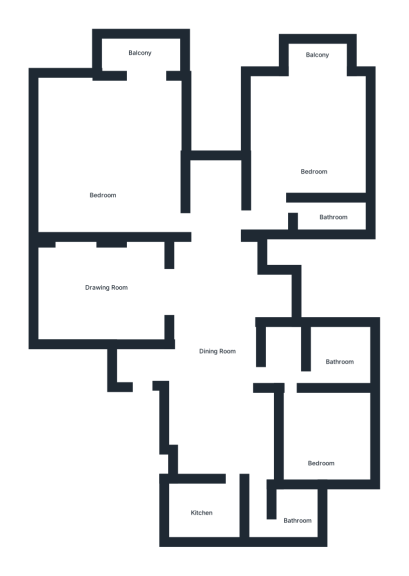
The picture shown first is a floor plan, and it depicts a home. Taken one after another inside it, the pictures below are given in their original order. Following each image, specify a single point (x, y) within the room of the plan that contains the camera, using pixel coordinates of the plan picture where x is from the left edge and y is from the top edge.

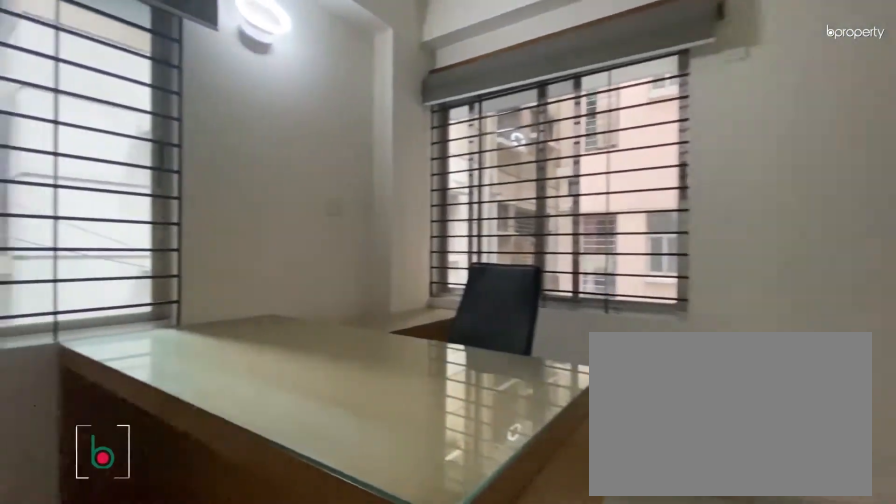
(322, 446)
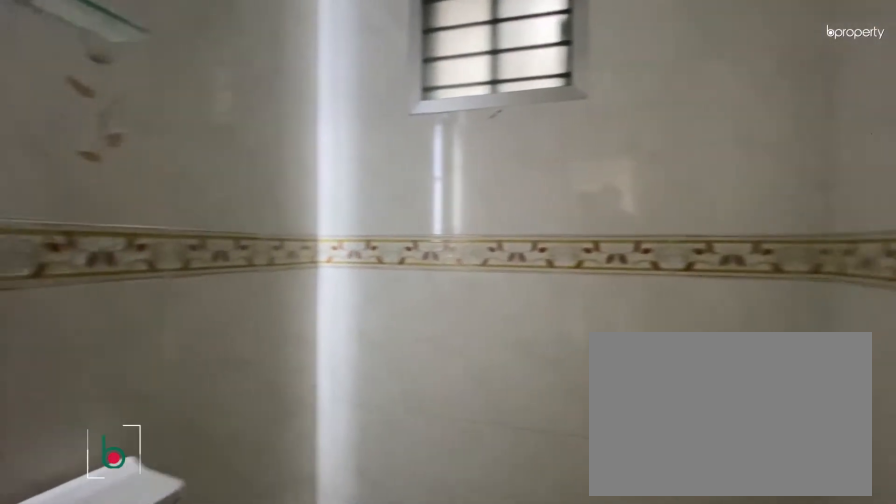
(333, 360)
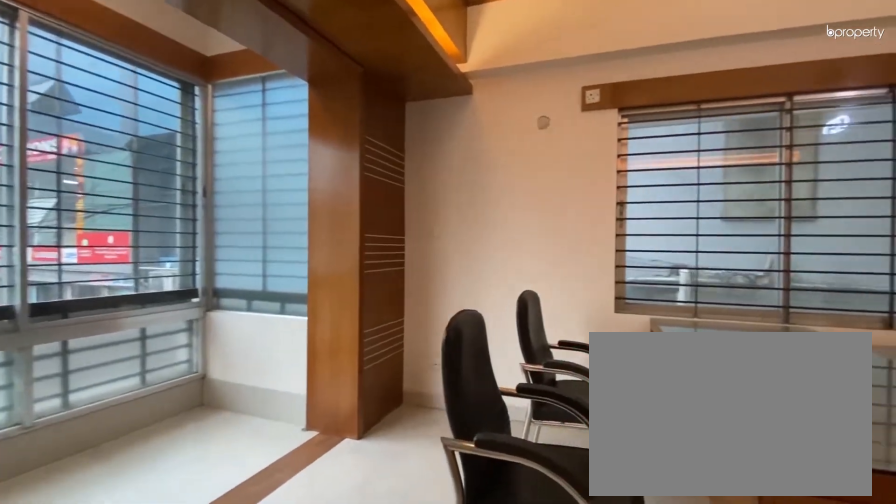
(310, 144)
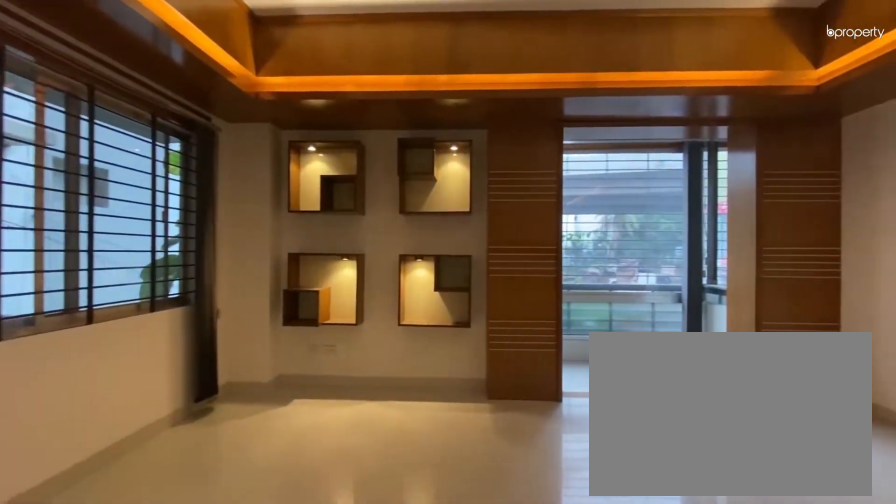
(106, 167)
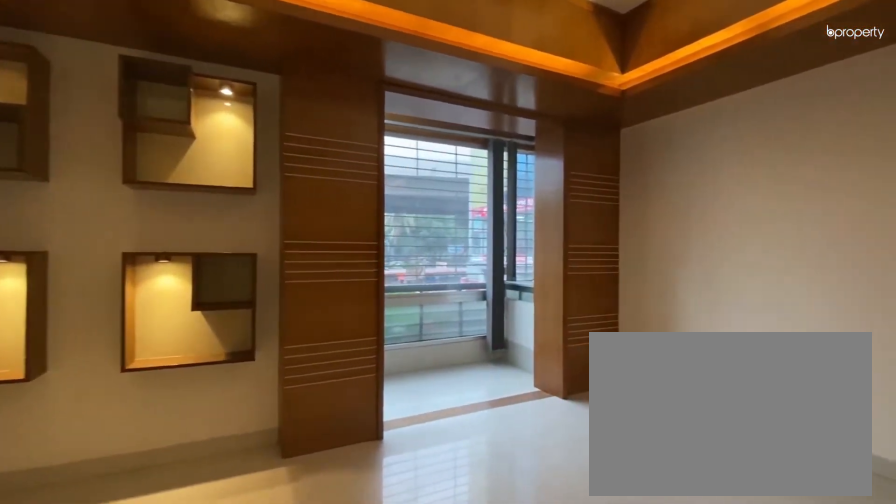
(106, 167)
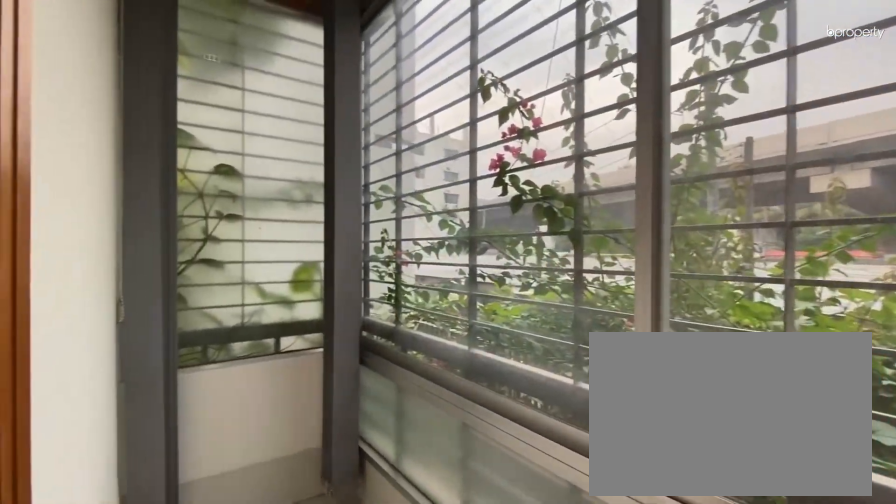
(145, 53)
